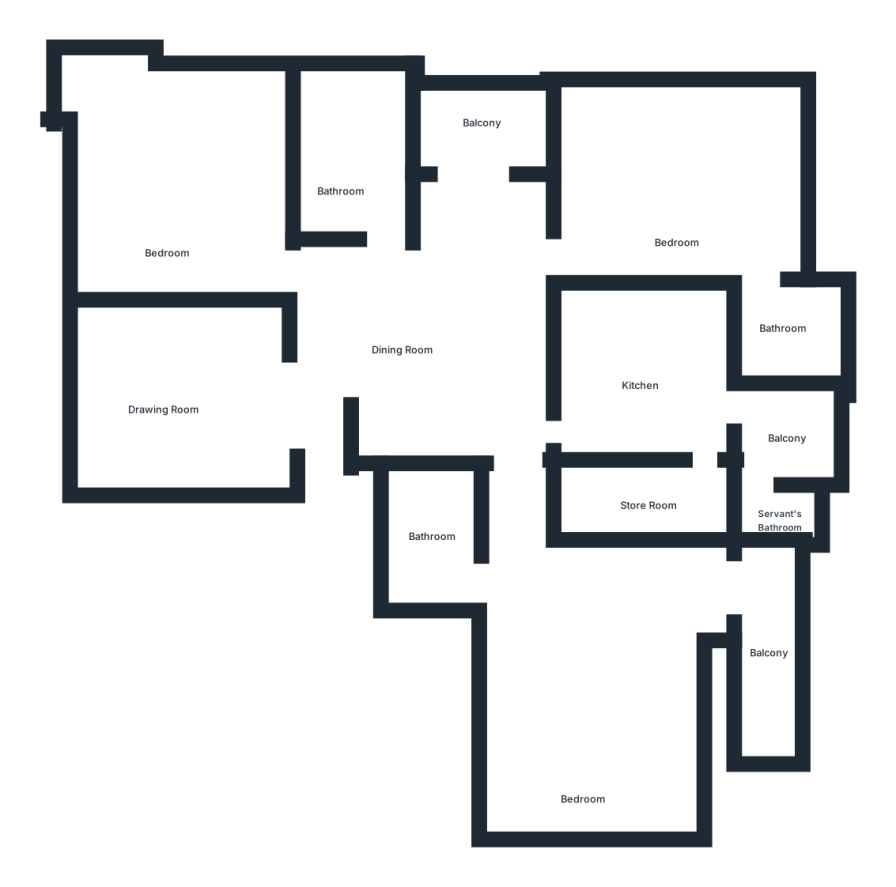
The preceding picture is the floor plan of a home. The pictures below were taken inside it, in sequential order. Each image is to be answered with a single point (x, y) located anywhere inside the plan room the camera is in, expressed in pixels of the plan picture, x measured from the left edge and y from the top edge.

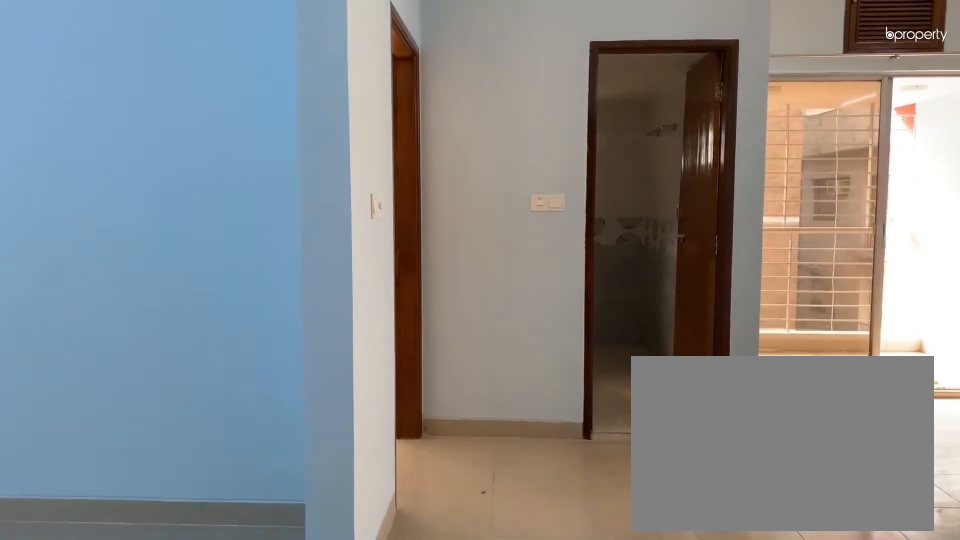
(317, 494)
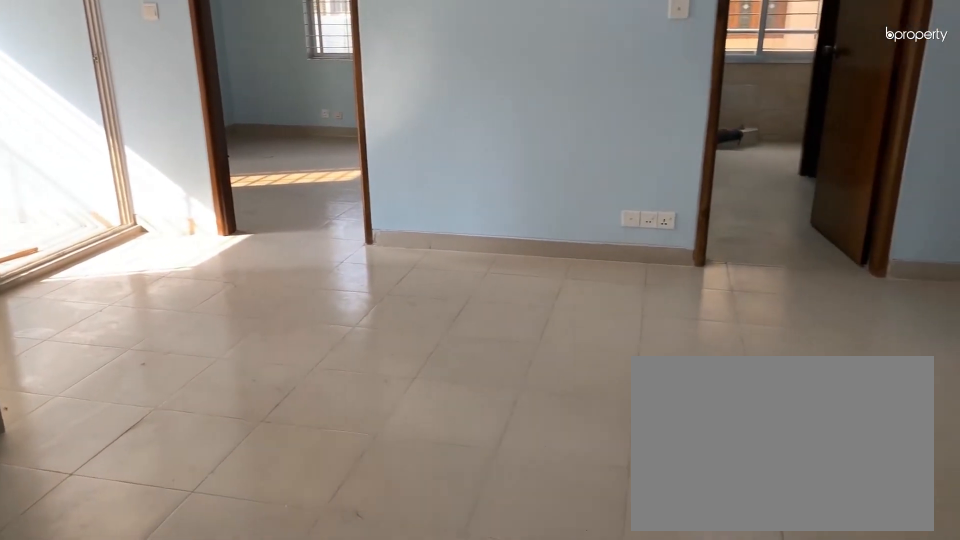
(419, 343)
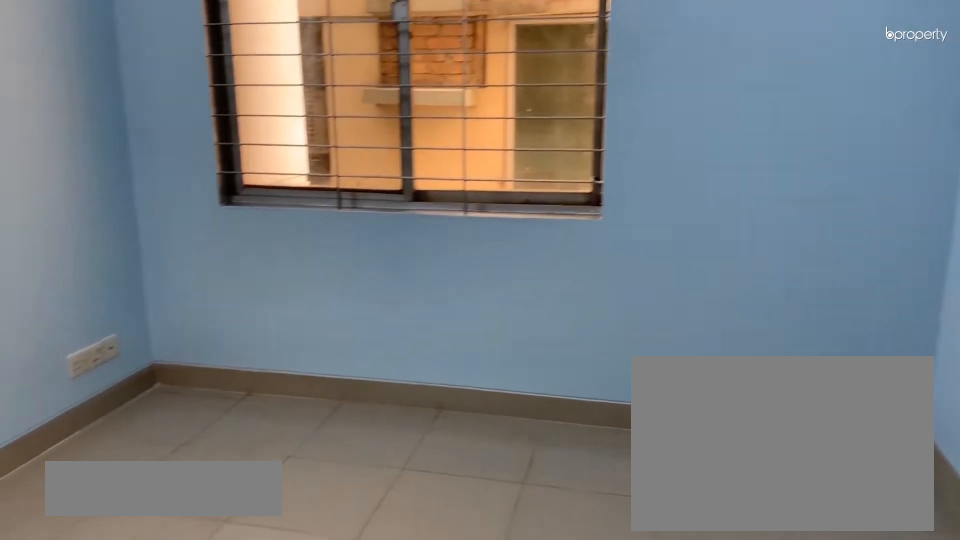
(161, 387)
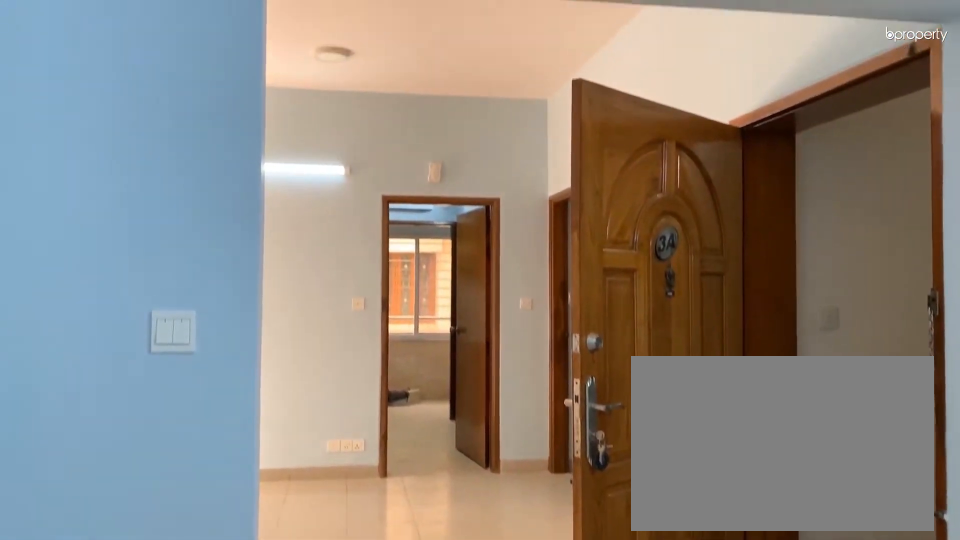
(161, 387)
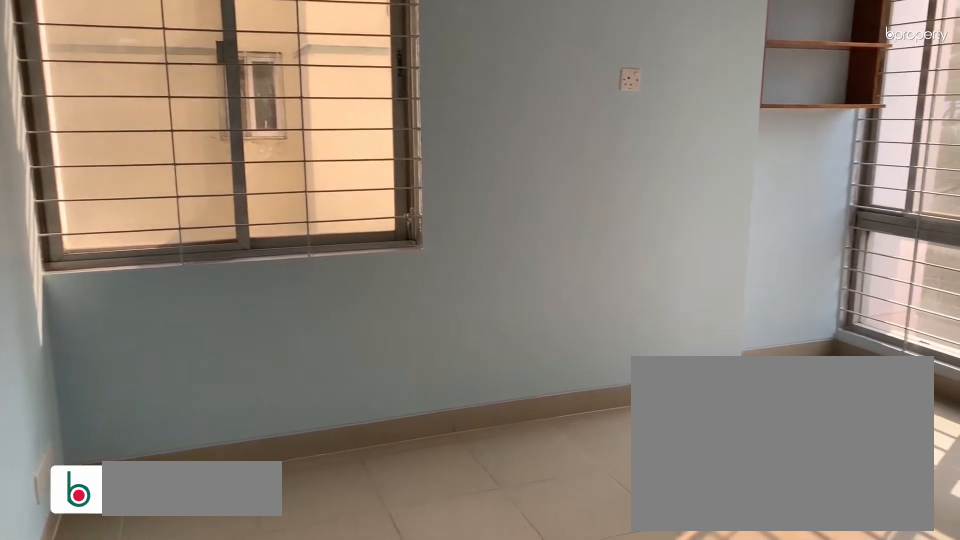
(168, 205)
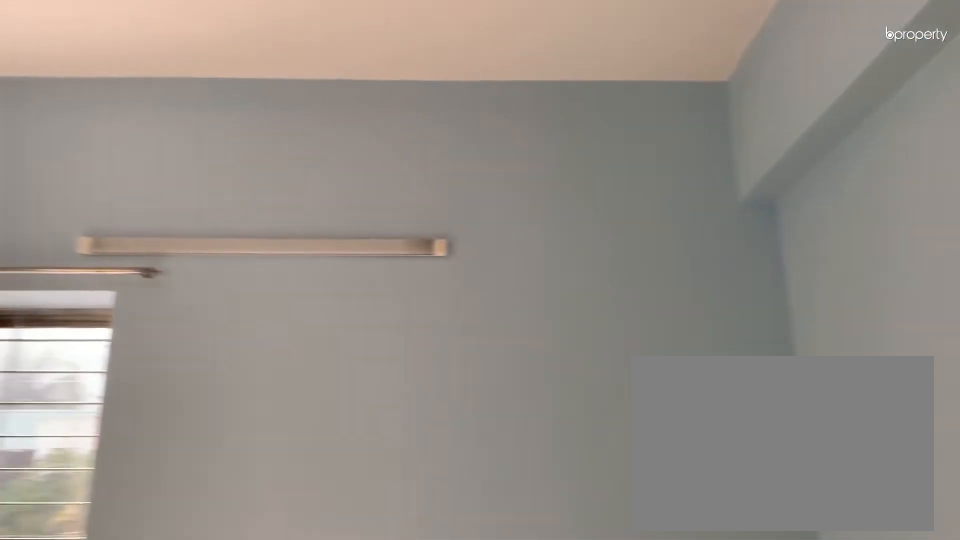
(167, 205)
